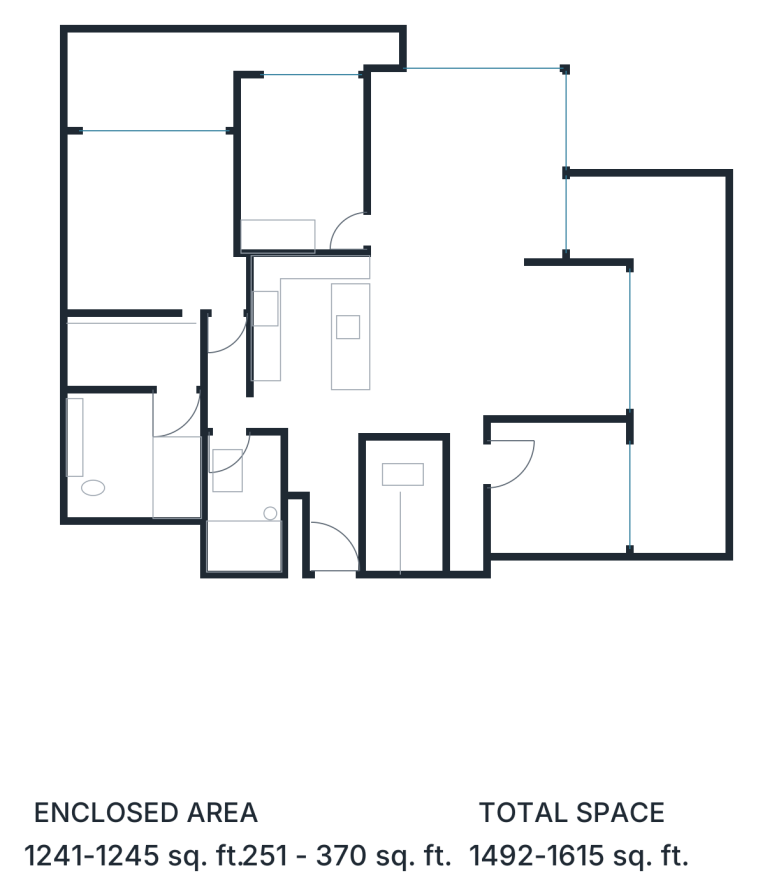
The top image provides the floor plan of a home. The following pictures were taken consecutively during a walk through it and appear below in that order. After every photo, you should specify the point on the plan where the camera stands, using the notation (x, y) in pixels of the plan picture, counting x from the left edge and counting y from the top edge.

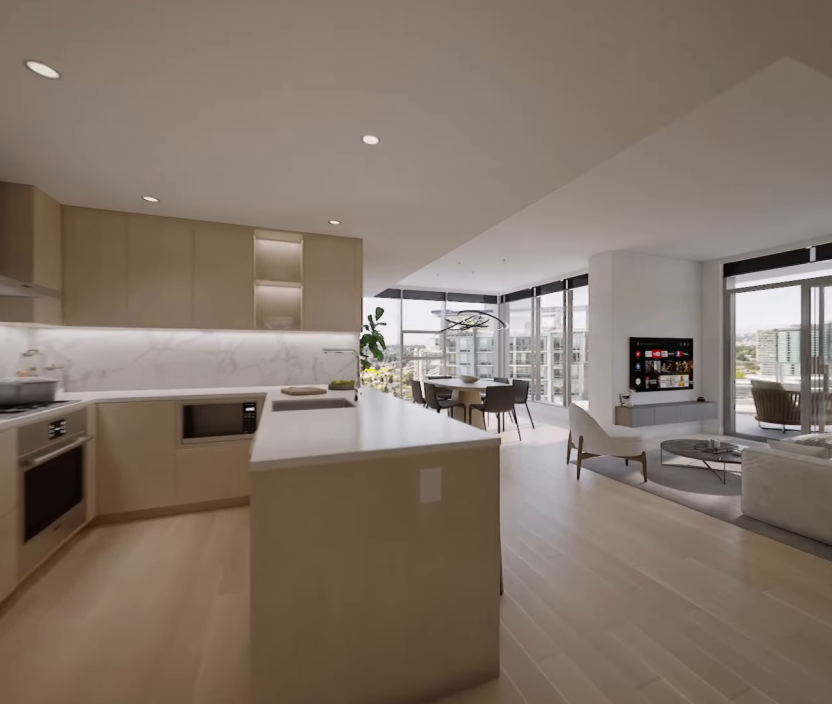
(334, 463)
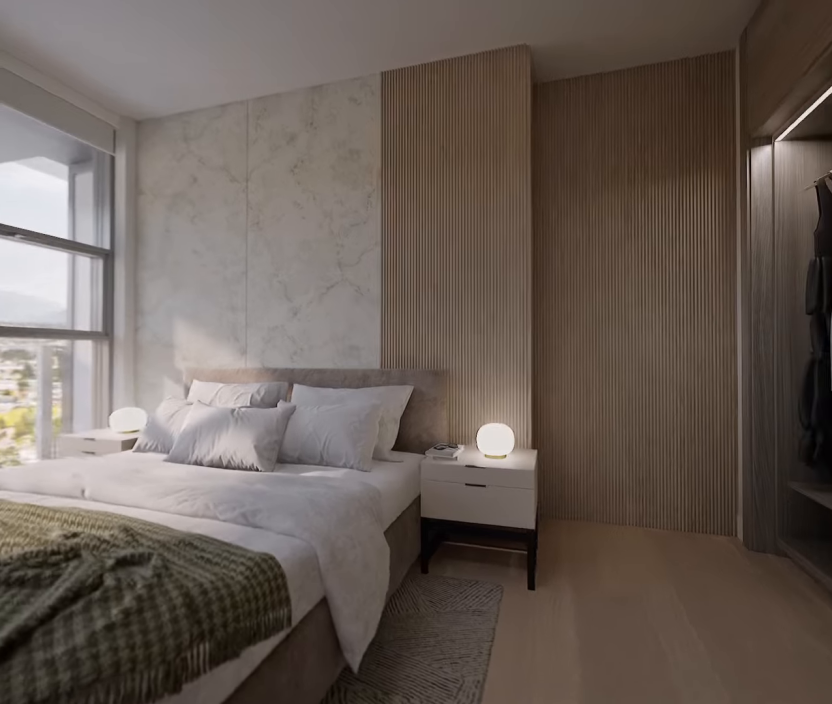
(469, 447)
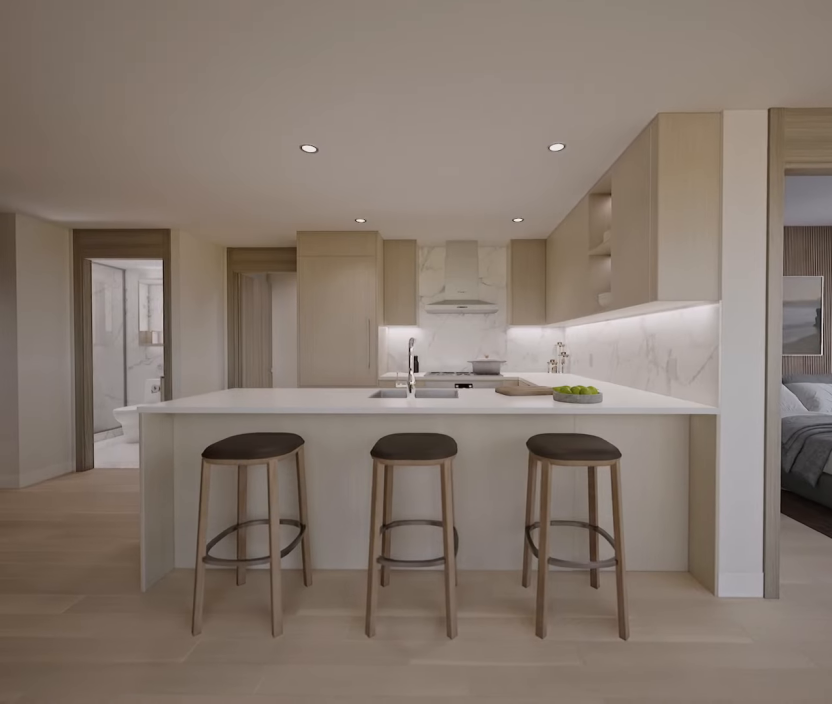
(462, 311)
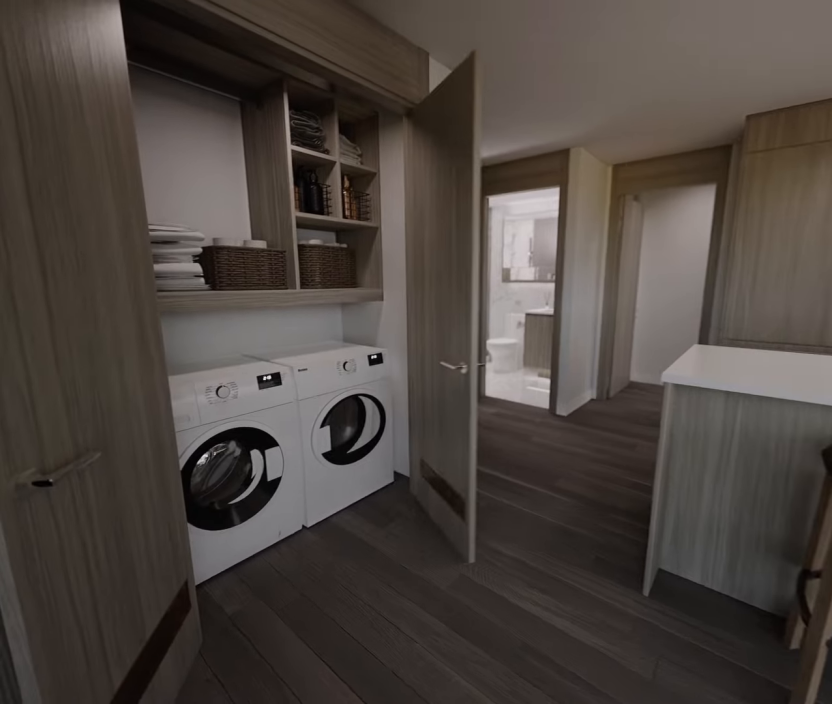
(445, 380)
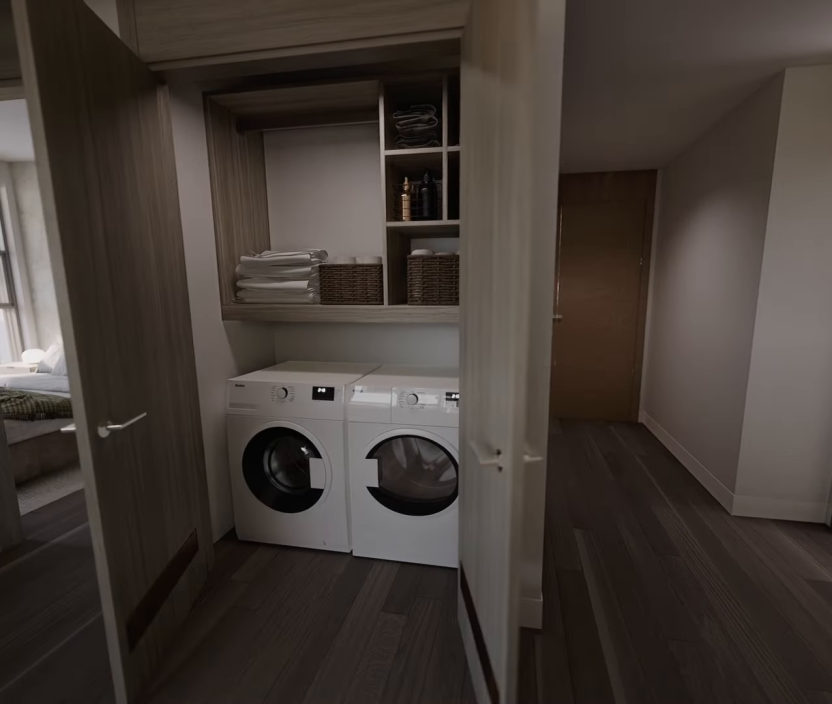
(369, 371)
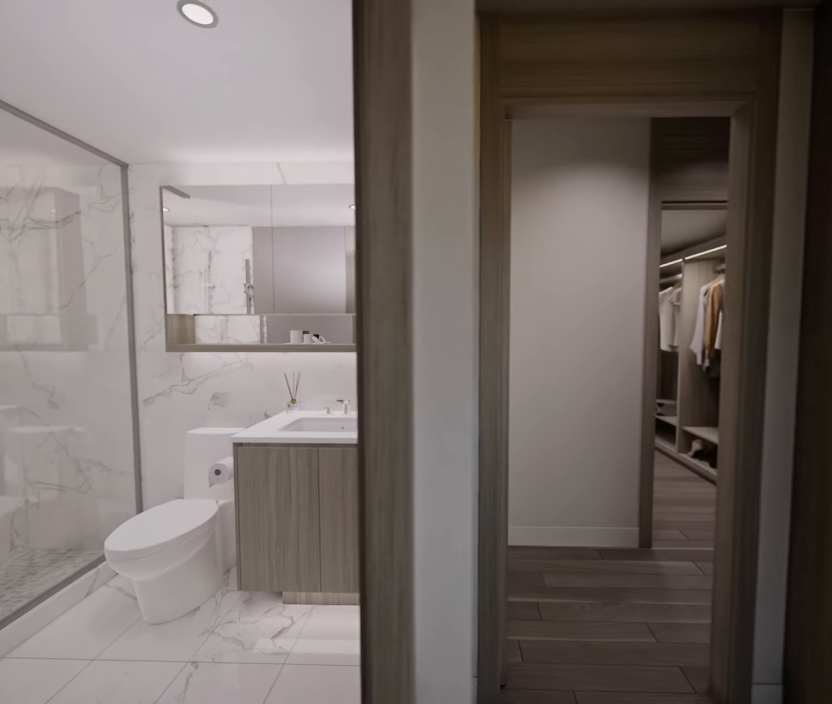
(312, 442)
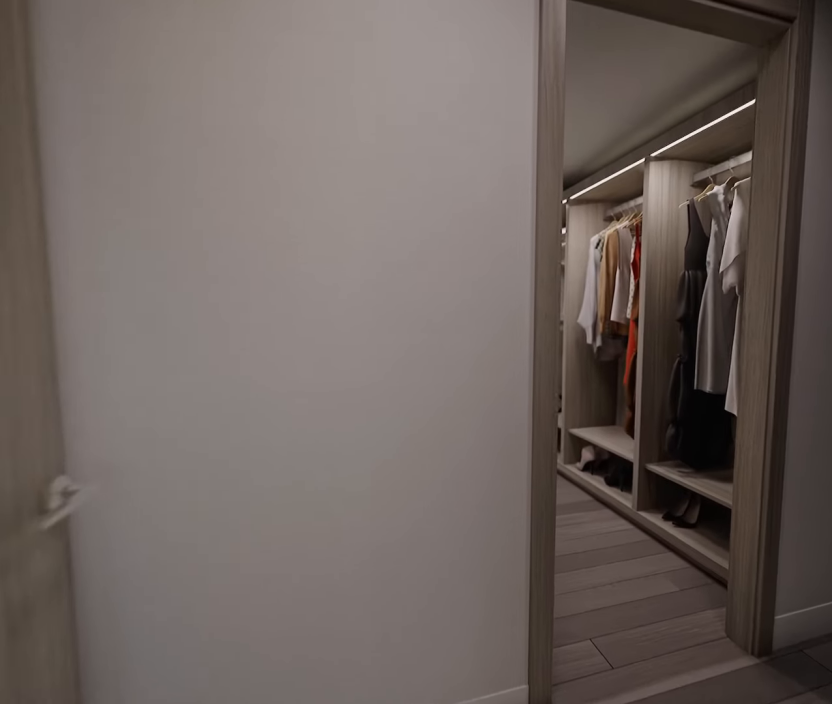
(252, 415)
